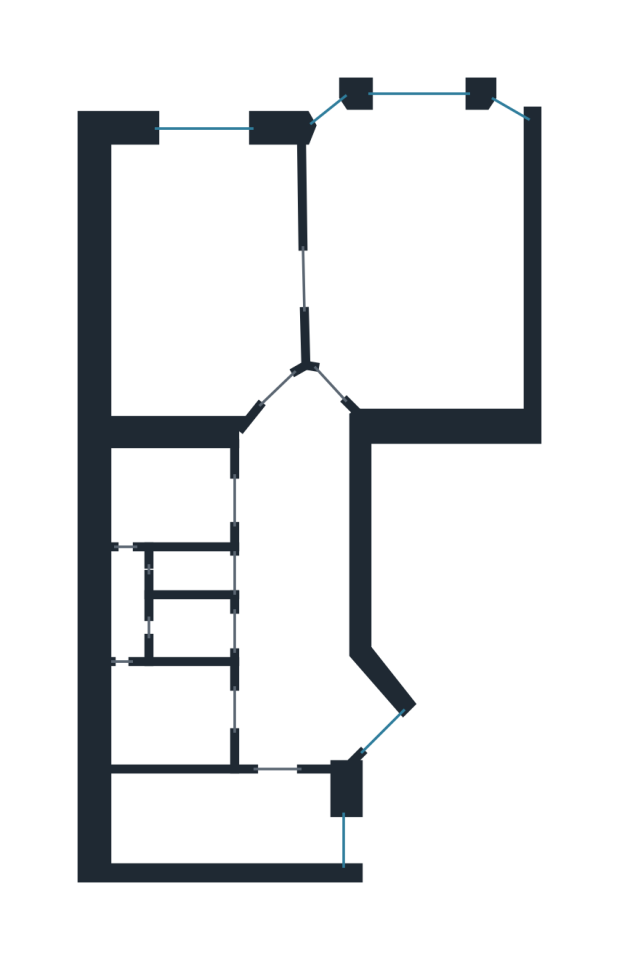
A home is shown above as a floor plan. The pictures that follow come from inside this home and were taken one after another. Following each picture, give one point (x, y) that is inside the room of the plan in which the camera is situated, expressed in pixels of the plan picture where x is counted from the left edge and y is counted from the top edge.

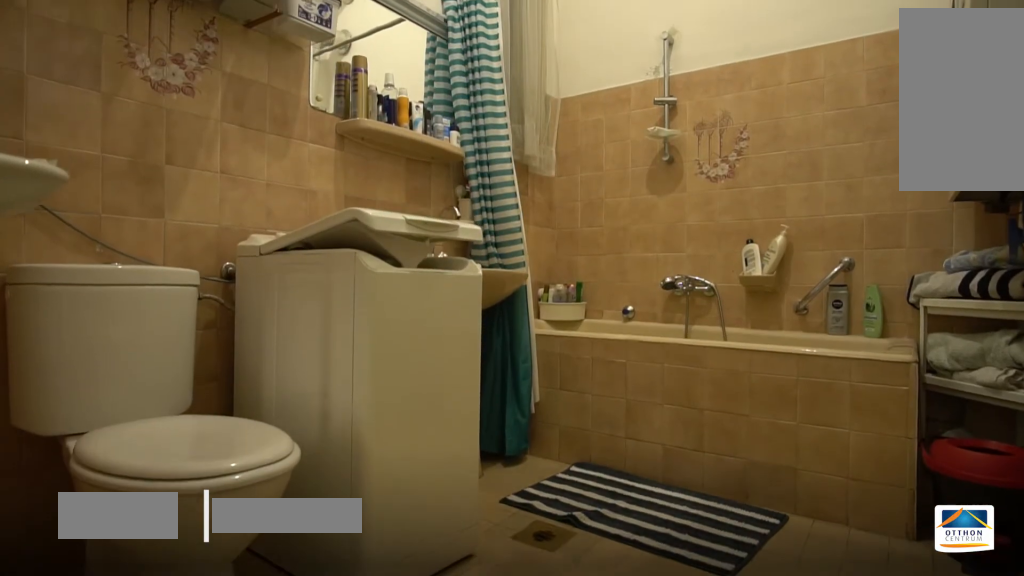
(174, 493)
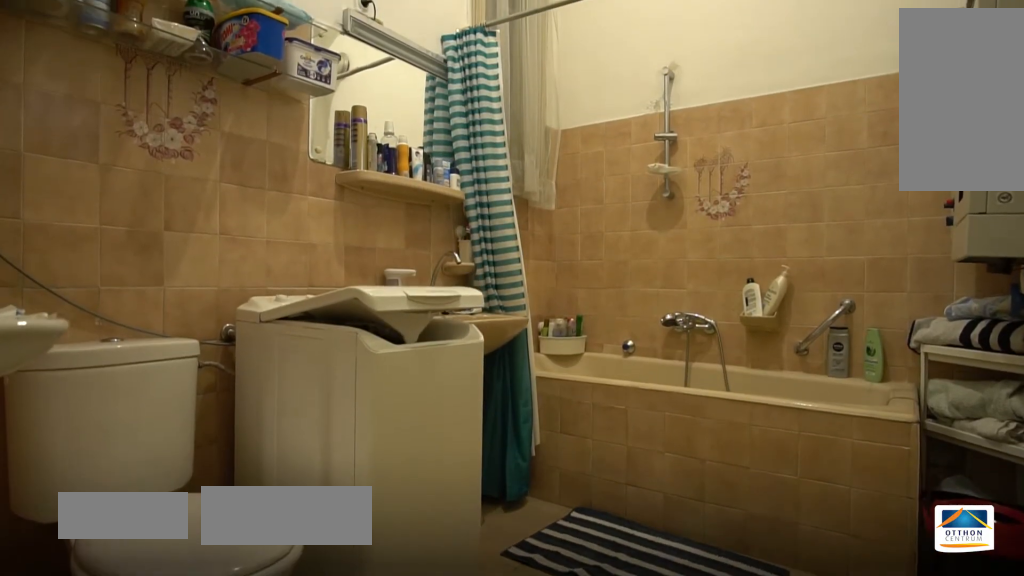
(174, 493)
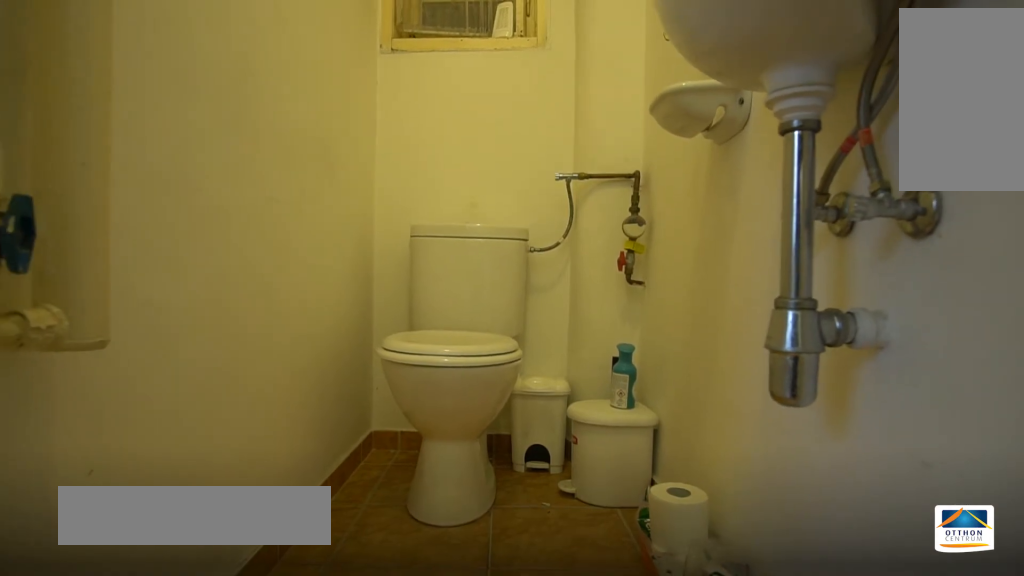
(174, 568)
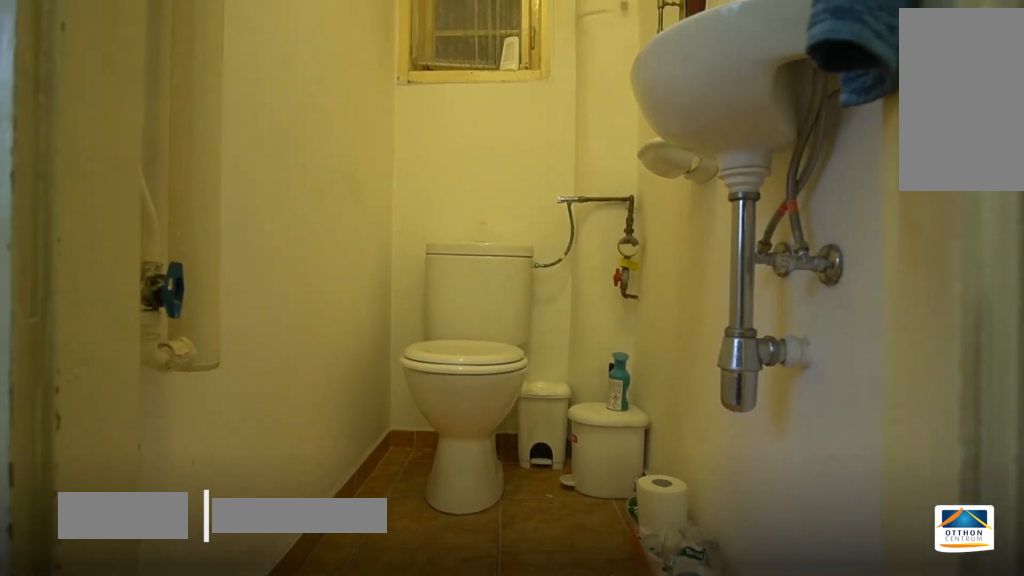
(174, 568)
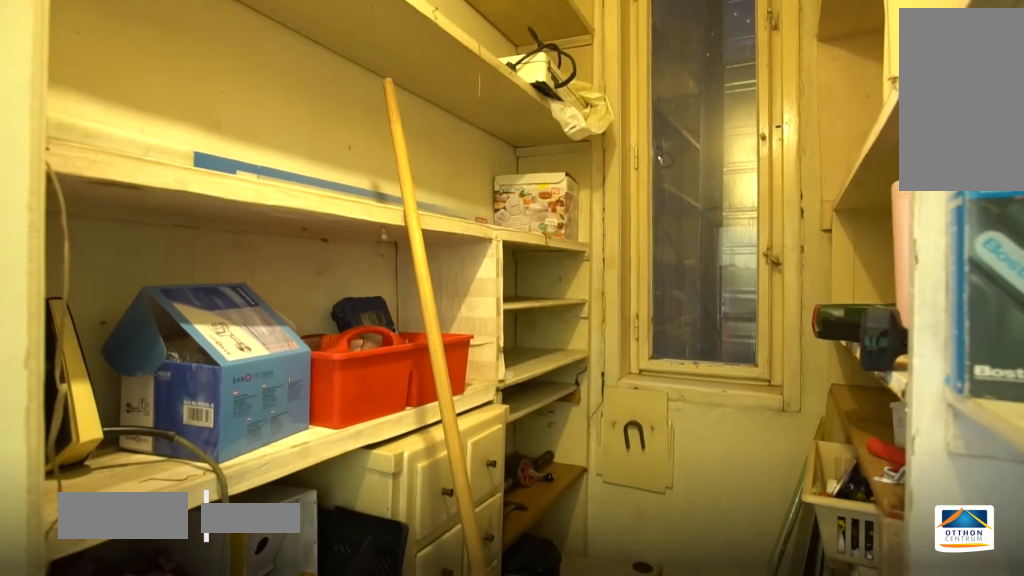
(173, 629)
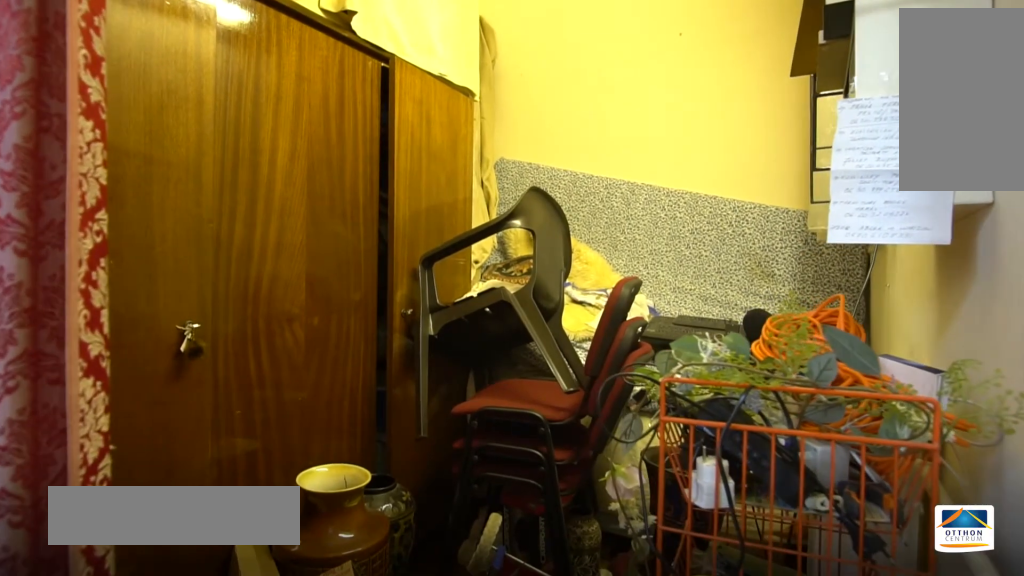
(173, 715)
